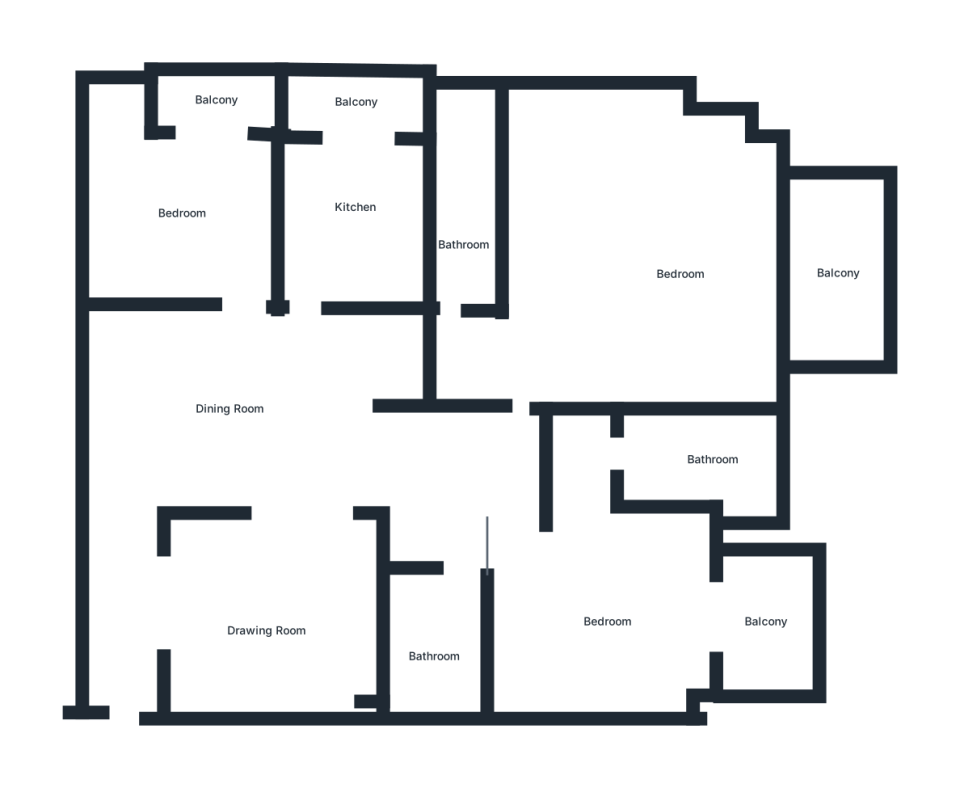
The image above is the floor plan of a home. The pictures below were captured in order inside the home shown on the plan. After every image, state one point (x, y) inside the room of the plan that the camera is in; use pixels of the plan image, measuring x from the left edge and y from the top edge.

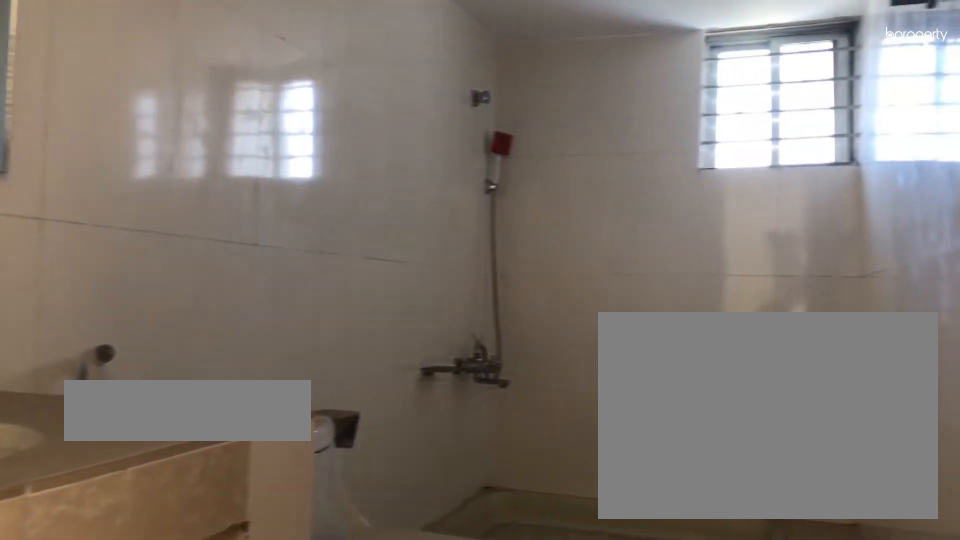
(465, 203)
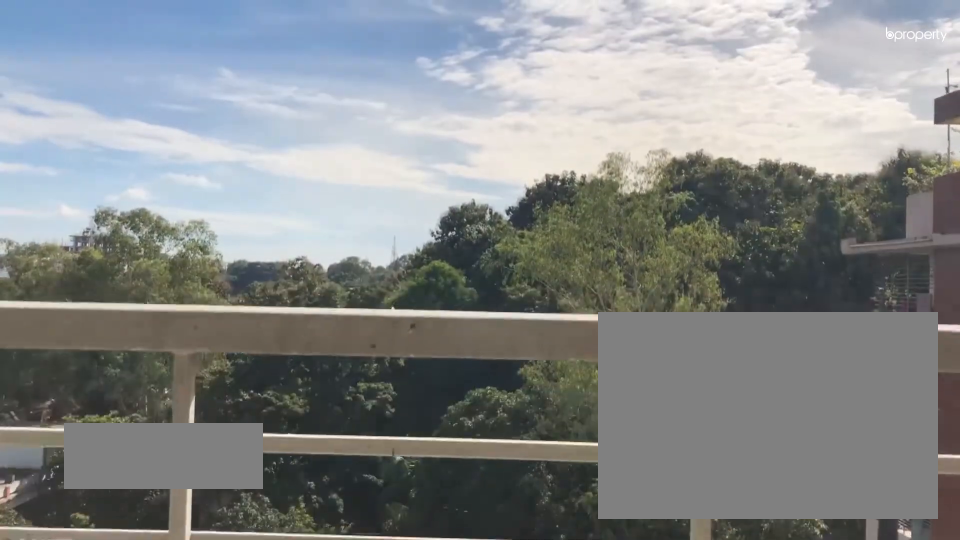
(840, 272)
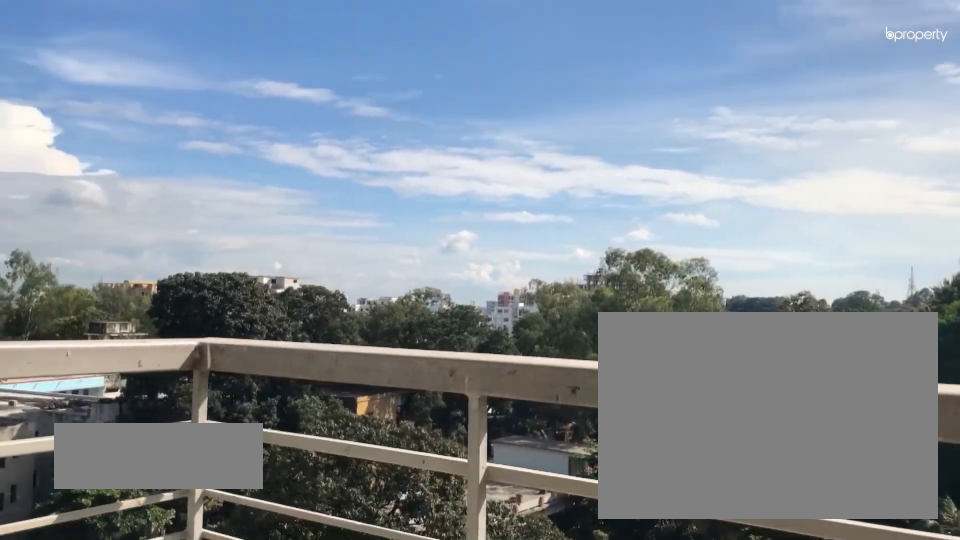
(840, 272)
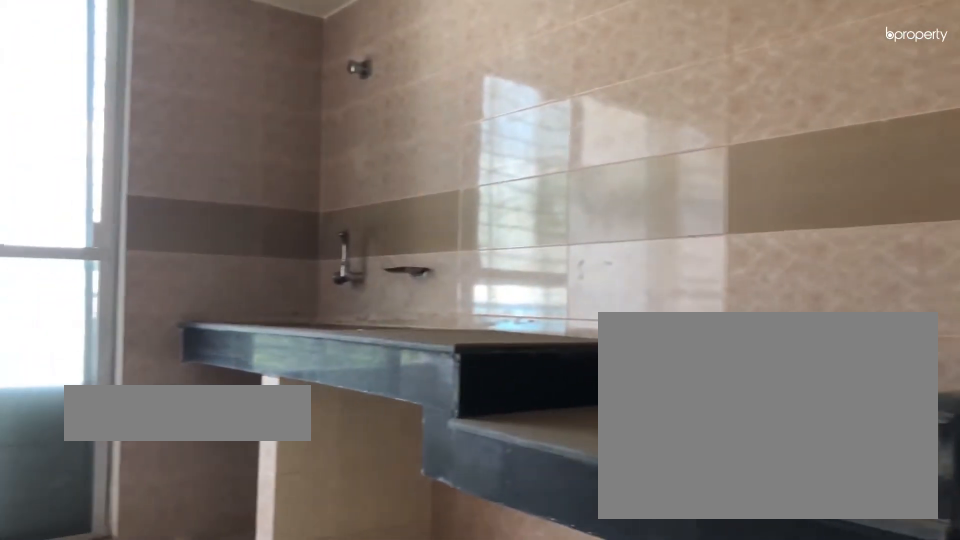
(353, 215)
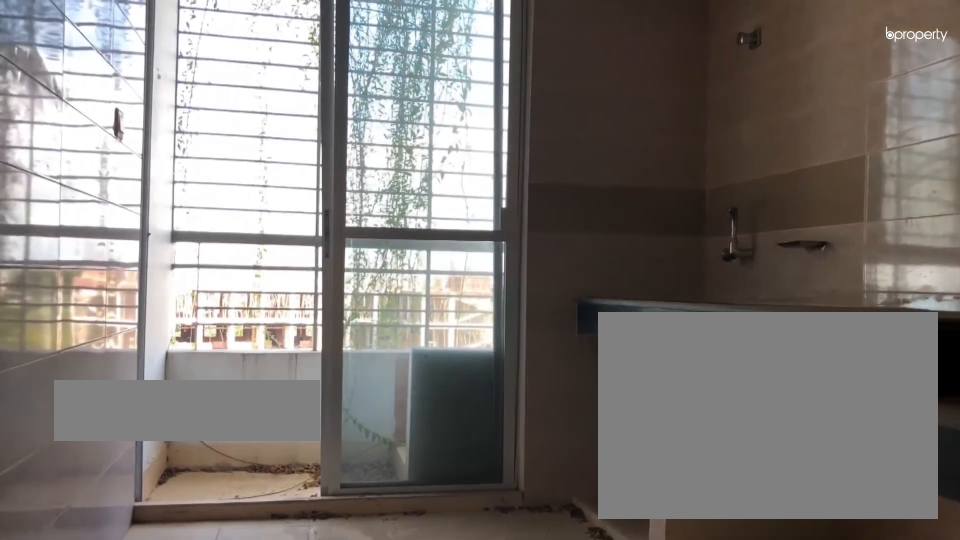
(353, 215)
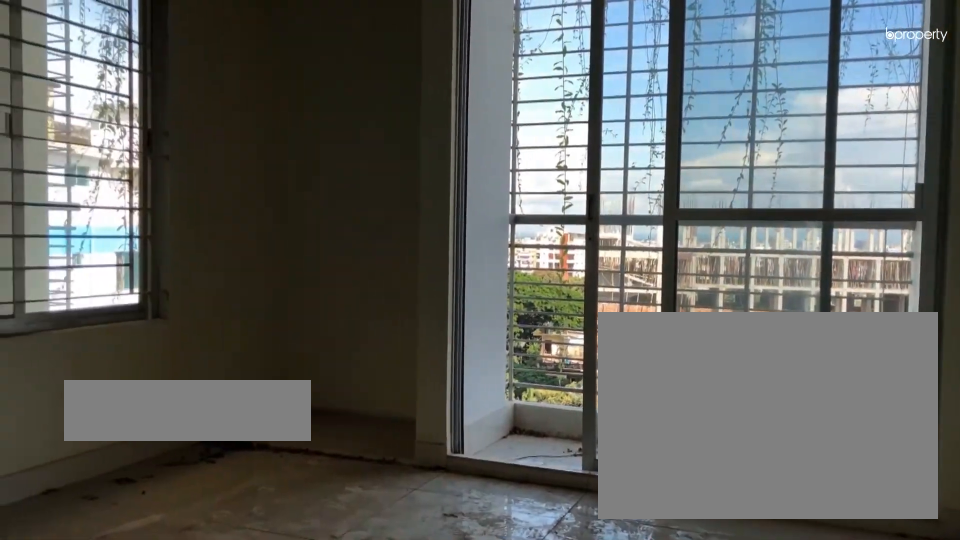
(192, 219)
